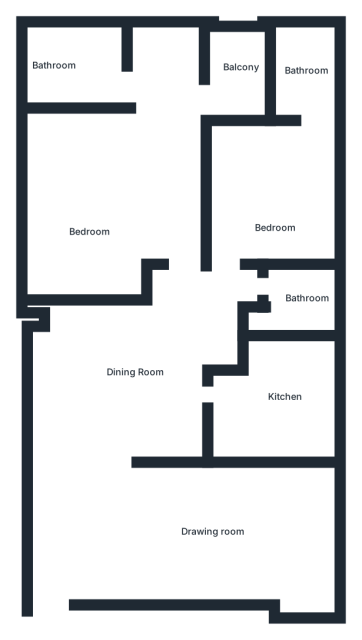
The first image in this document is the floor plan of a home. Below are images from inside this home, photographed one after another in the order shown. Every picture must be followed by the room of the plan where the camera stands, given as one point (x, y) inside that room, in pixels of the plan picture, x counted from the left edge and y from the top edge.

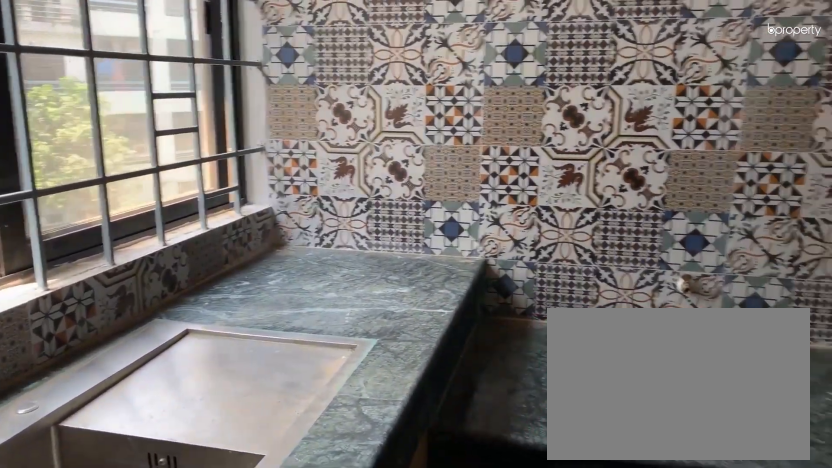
(285, 402)
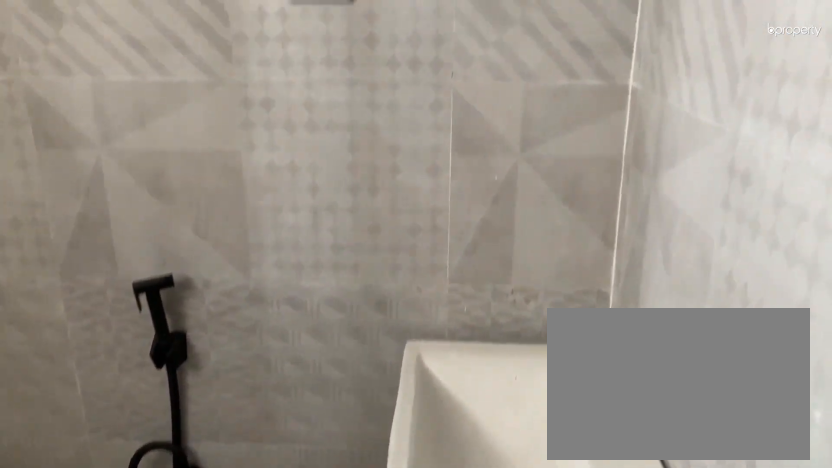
(295, 320)
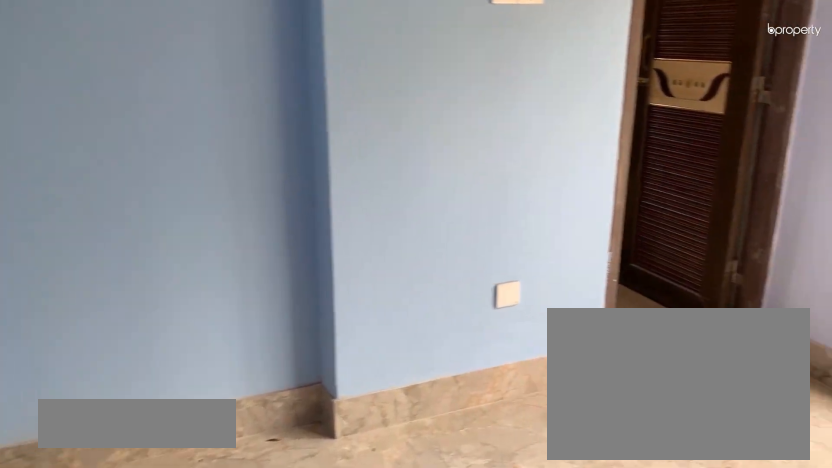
(275, 202)
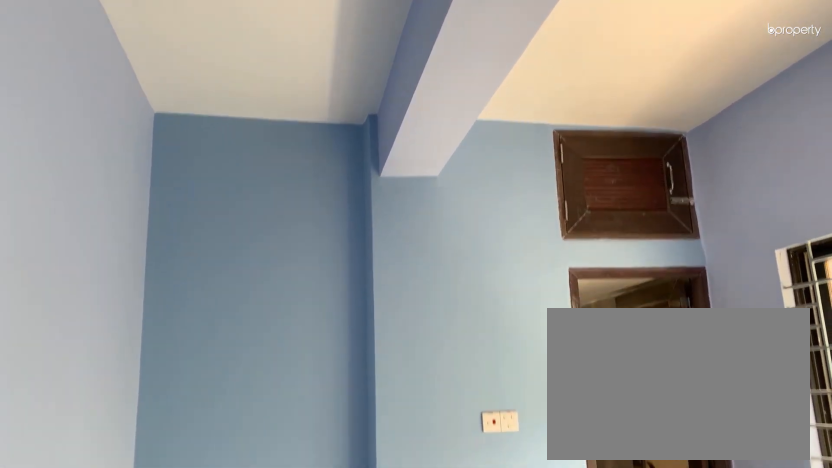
(275, 202)
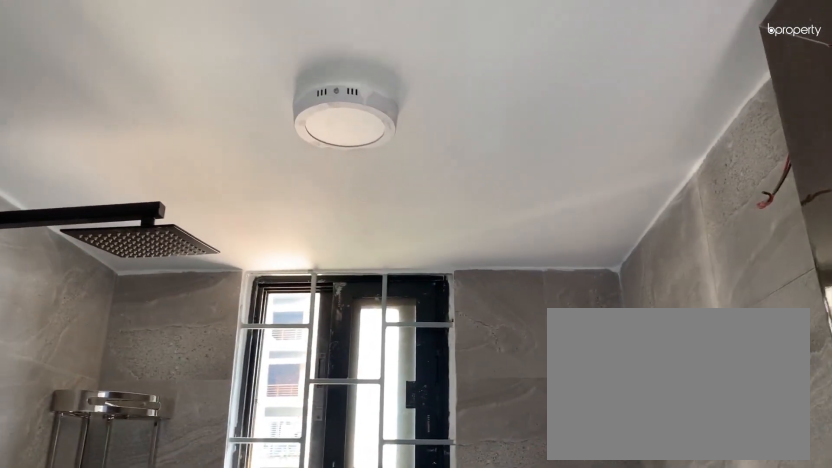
(305, 76)
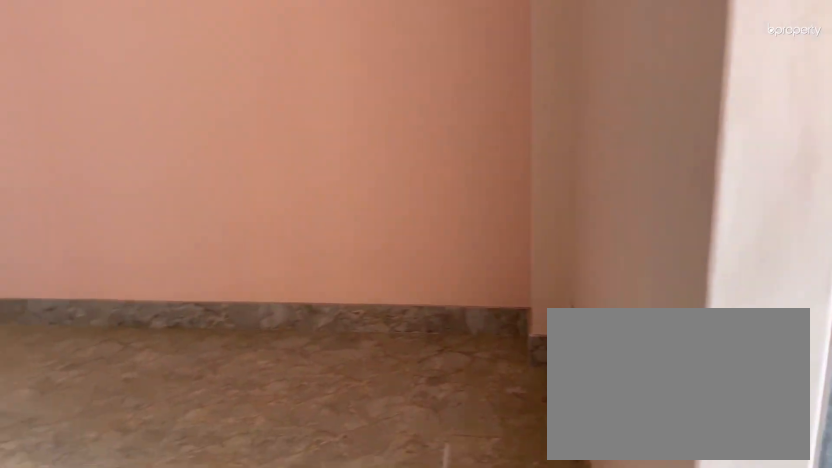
(88, 199)
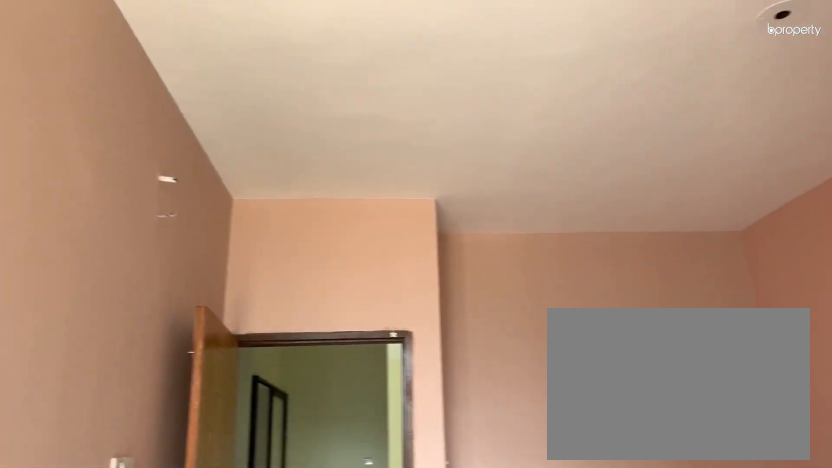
(88, 198)
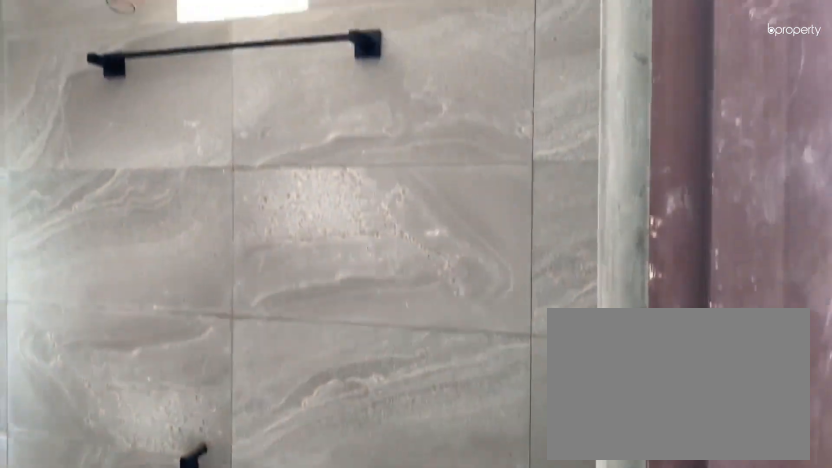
(61, 75)
